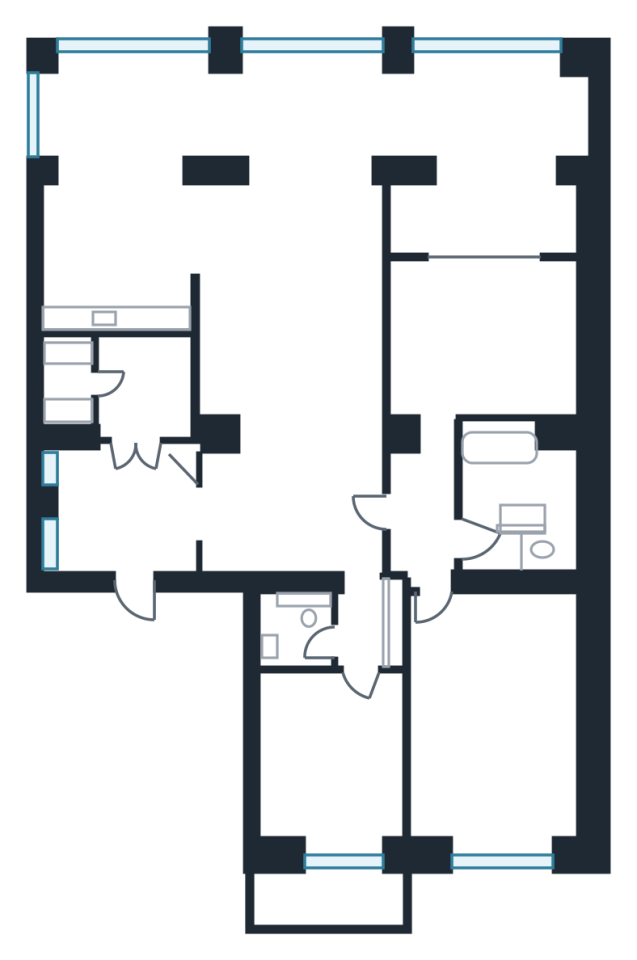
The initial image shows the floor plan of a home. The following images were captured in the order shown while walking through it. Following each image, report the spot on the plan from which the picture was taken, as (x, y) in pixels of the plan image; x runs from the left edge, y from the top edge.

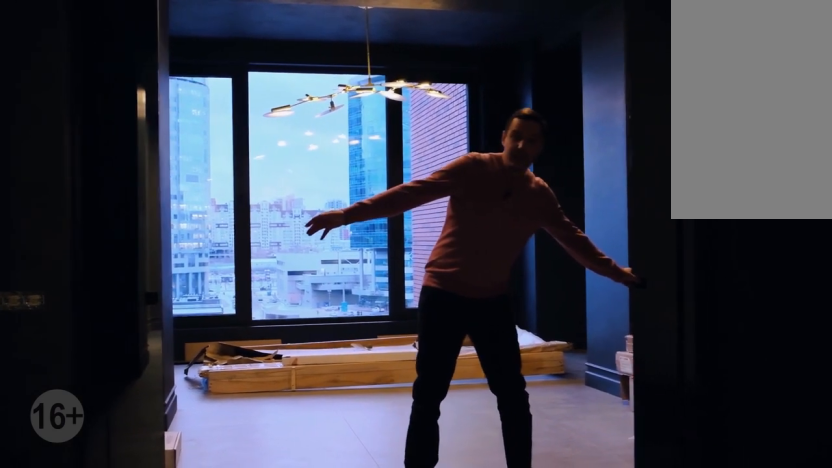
(479, 295)
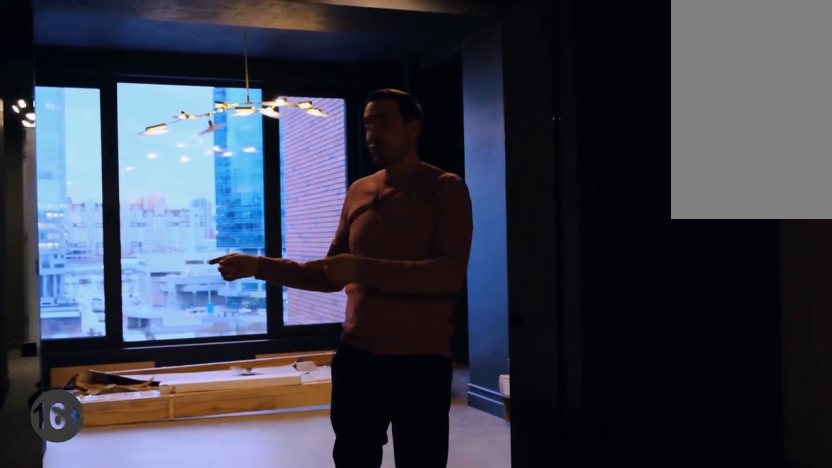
(479, 295)
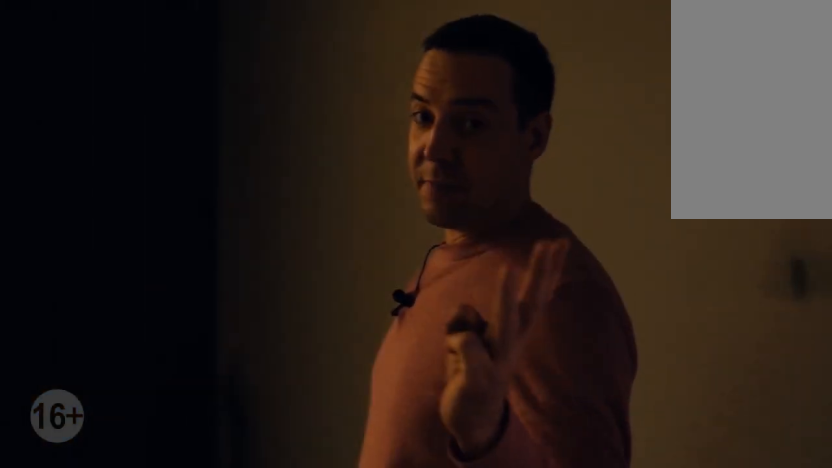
(481, 343)
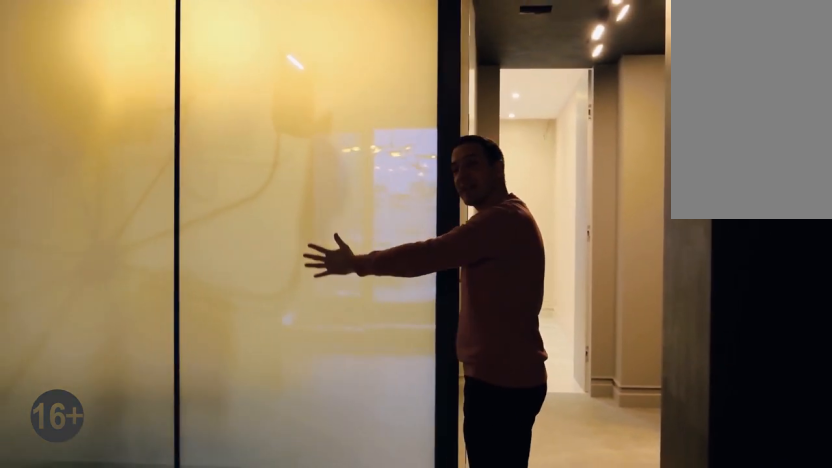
(435, 370)
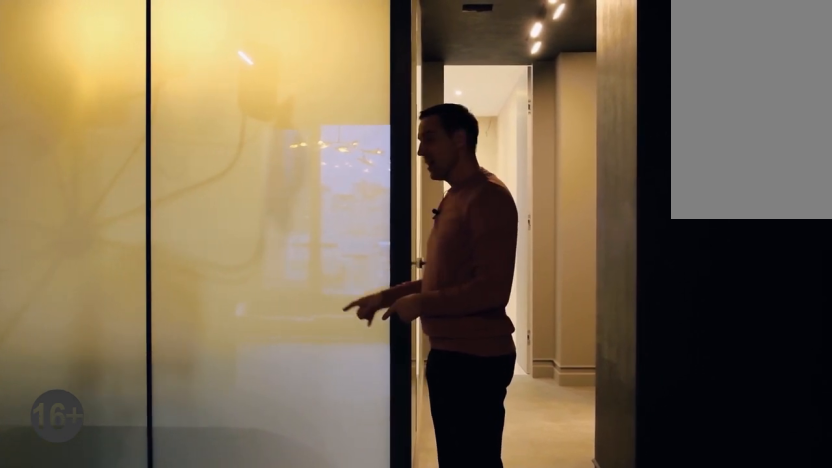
(435, 367)
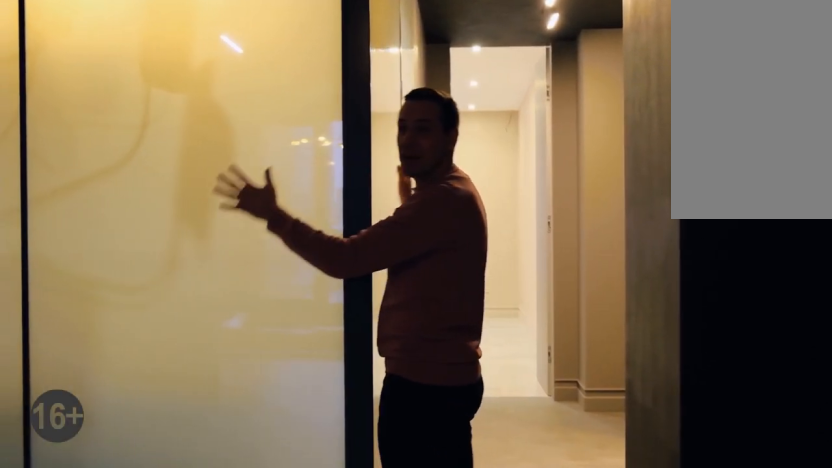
(435, 369)
